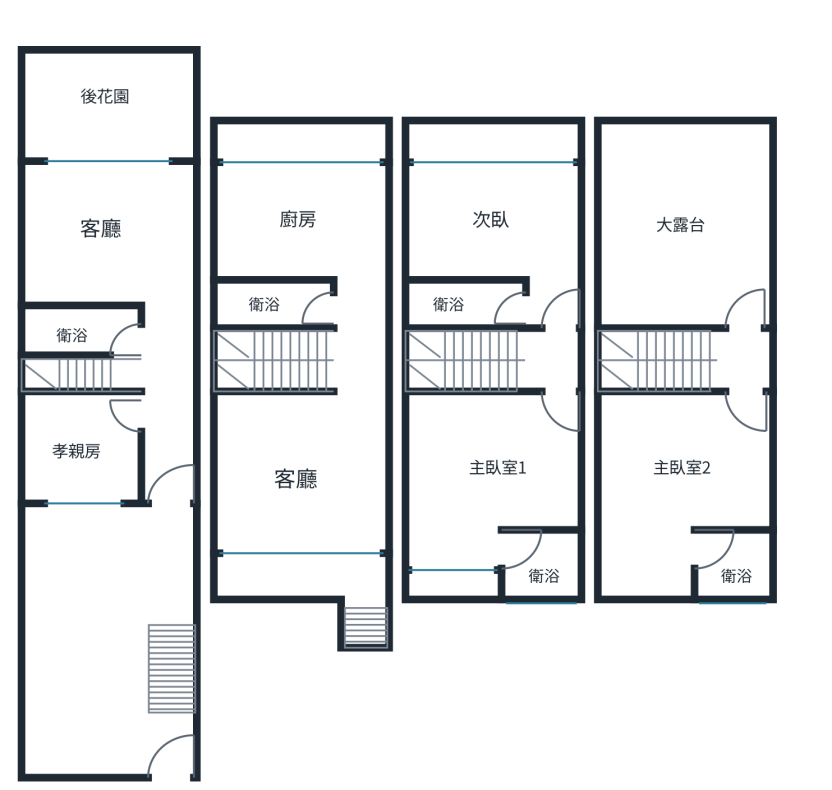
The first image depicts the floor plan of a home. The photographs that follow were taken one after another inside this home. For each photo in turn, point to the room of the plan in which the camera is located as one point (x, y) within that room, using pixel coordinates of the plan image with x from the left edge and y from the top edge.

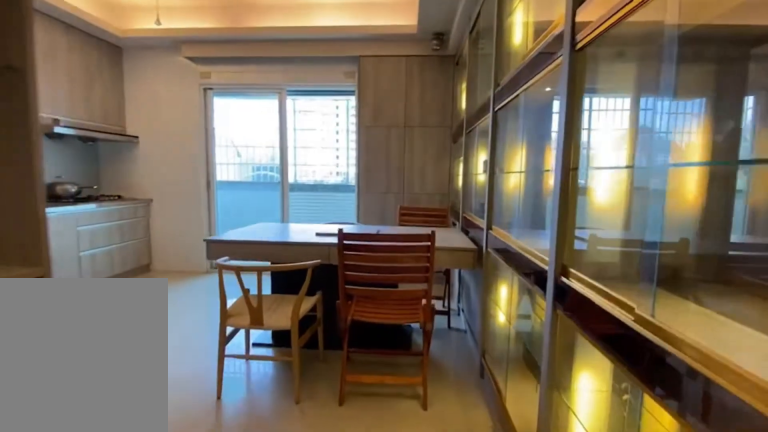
(298, 223)
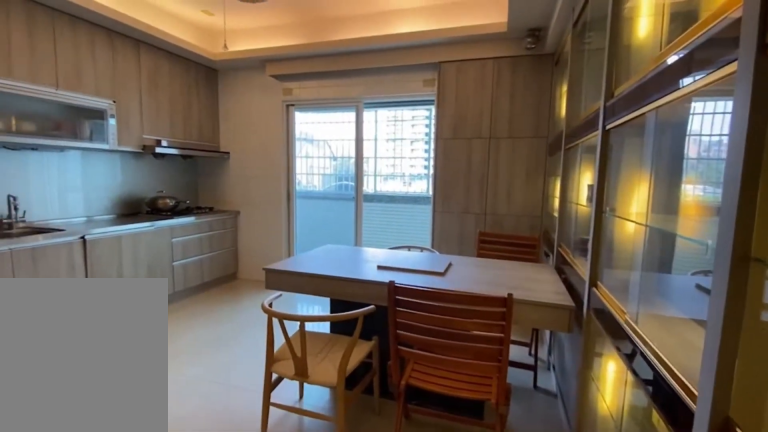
(296, 224)
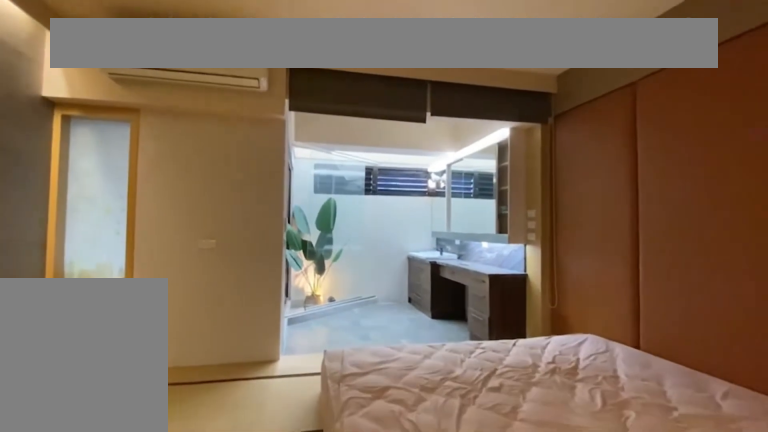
(484, 471)
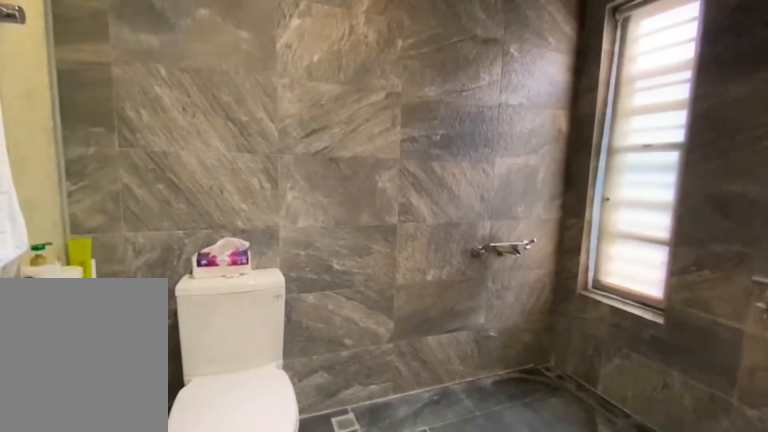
(545, 567)
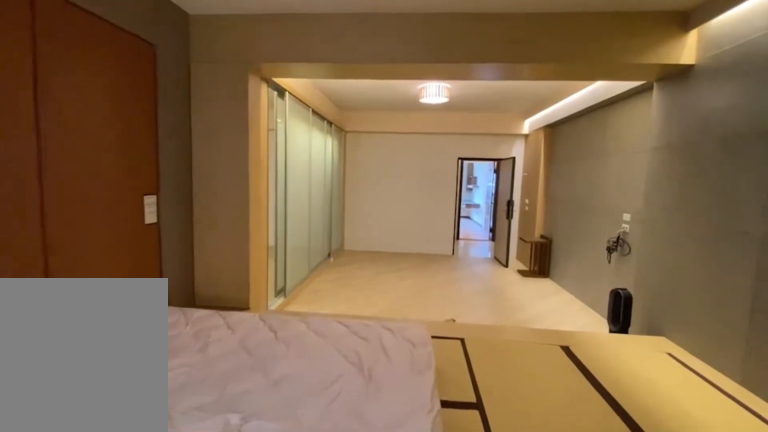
(498, 445)
